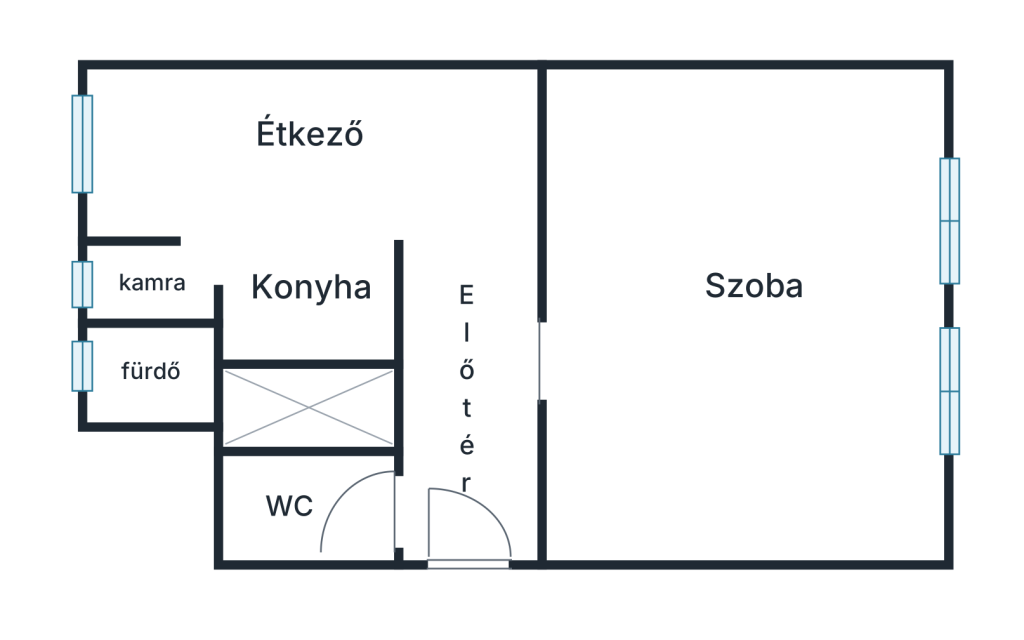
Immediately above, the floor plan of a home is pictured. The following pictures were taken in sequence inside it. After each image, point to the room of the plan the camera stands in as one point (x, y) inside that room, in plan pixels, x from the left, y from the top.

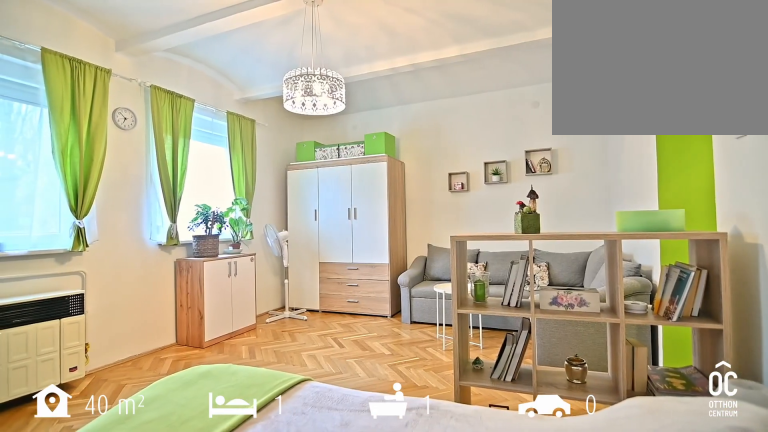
(749, 319)
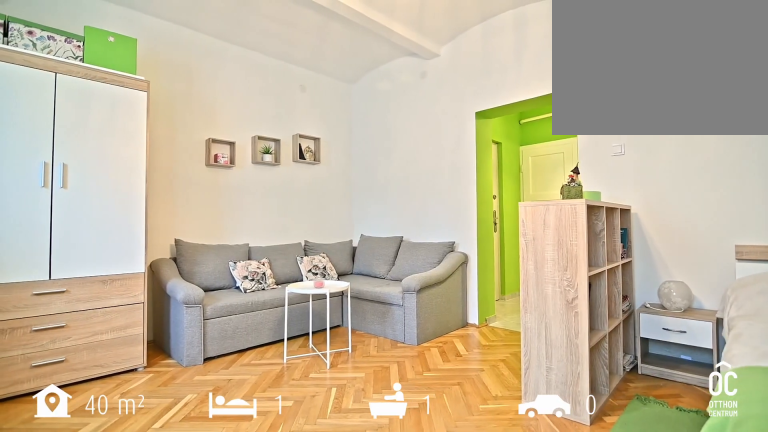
(749, 319)
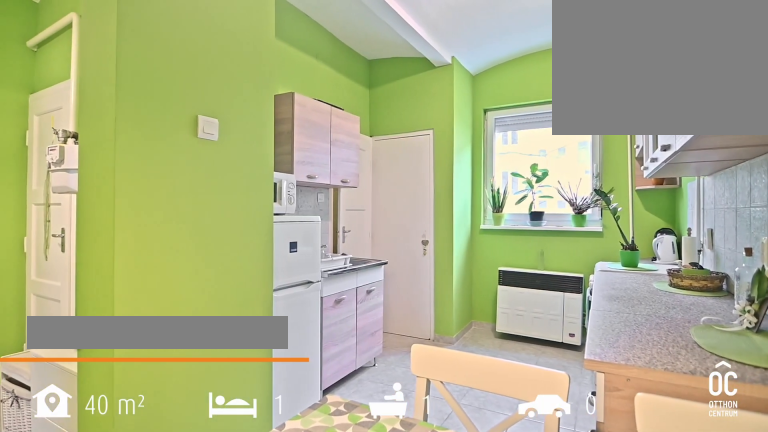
(312, 134)
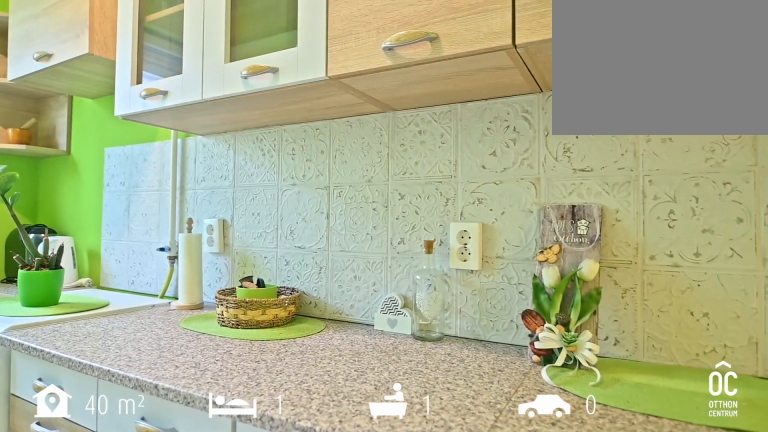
(310, 283)
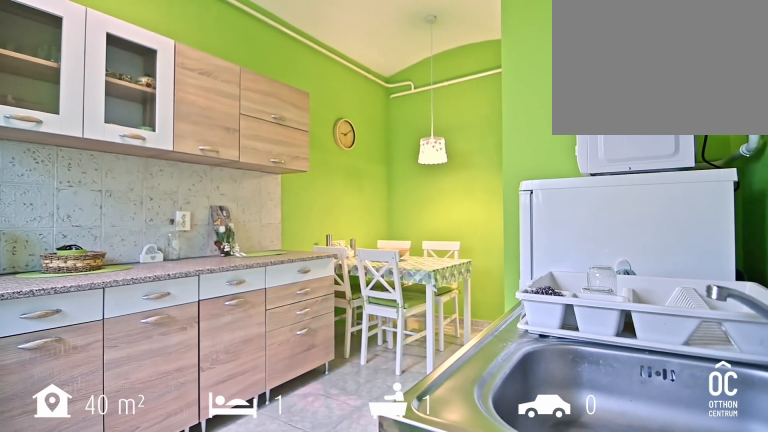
(310, 283)
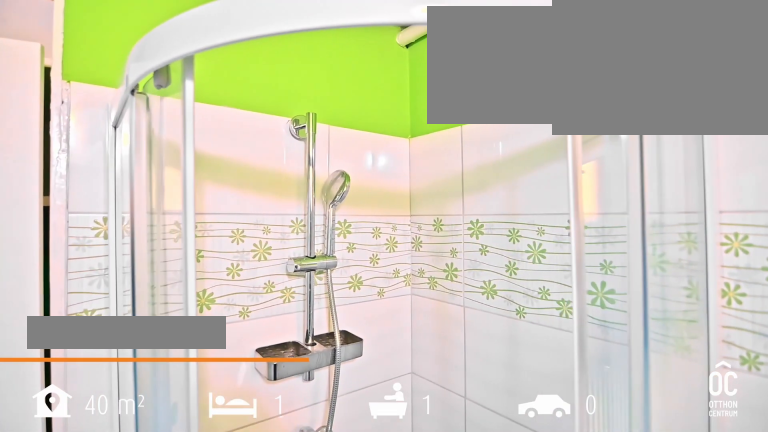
(154, 370)
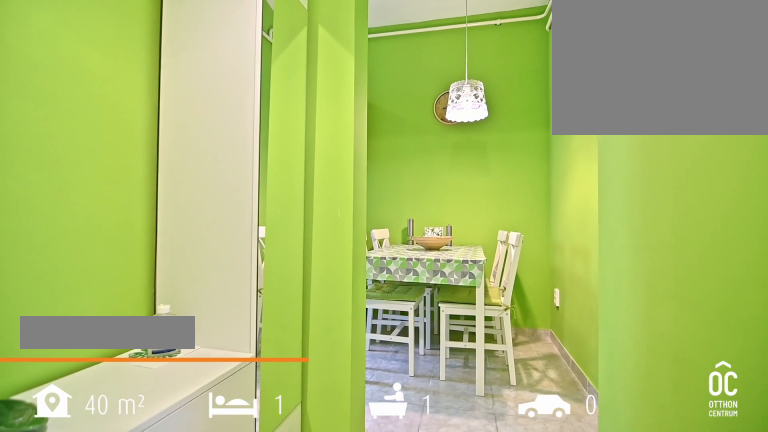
(471, 388)
